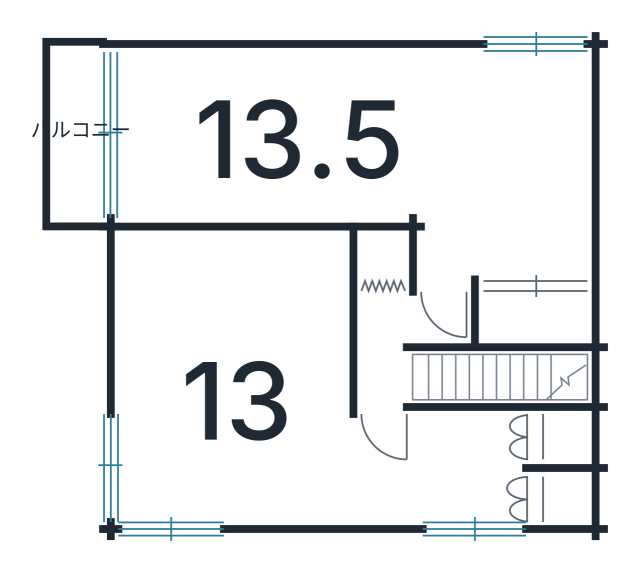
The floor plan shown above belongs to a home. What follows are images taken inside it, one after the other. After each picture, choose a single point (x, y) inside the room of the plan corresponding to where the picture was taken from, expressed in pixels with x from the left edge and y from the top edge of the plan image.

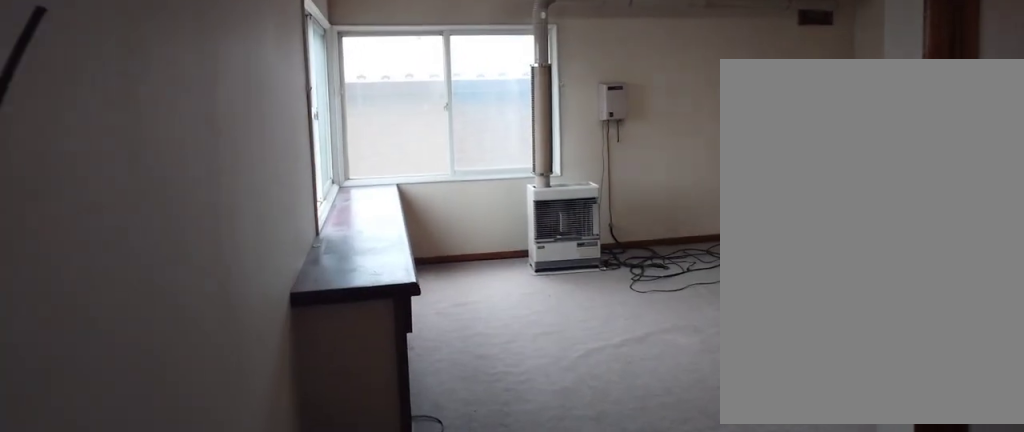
(225, 395)
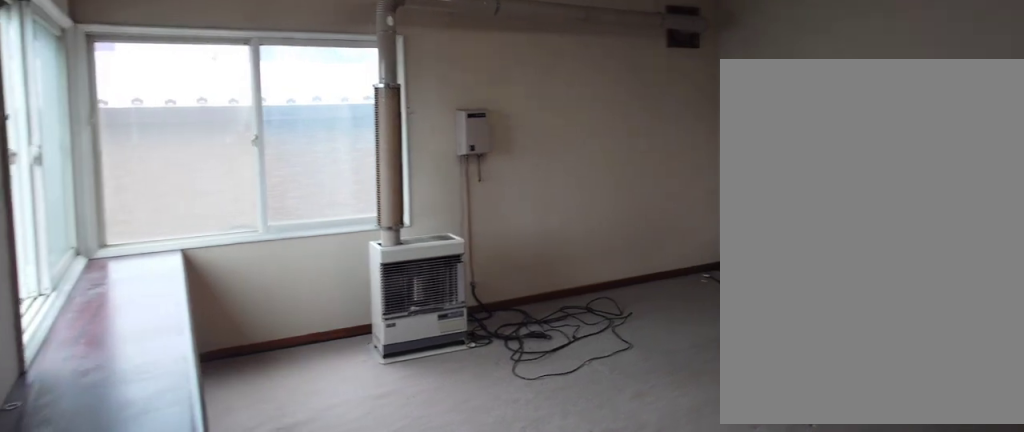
(225, 395)
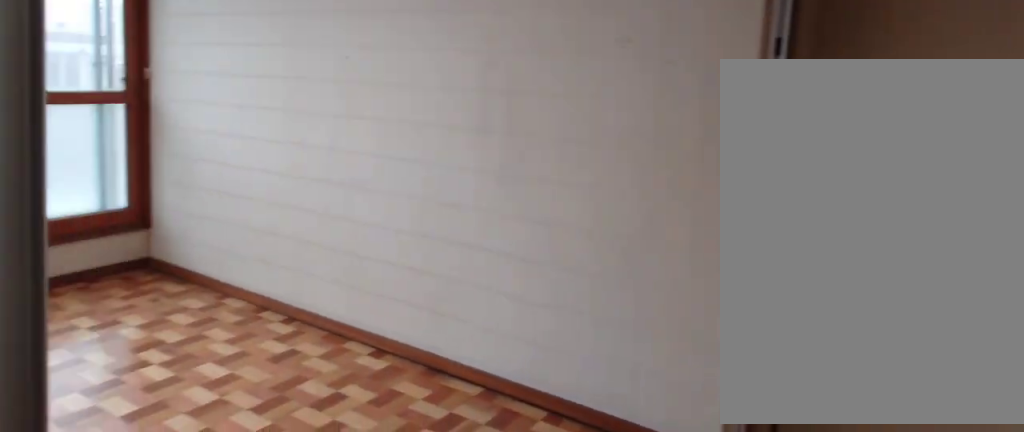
(346, 128)
